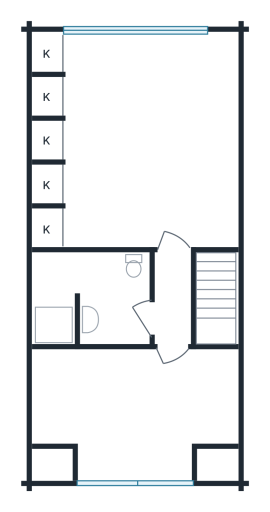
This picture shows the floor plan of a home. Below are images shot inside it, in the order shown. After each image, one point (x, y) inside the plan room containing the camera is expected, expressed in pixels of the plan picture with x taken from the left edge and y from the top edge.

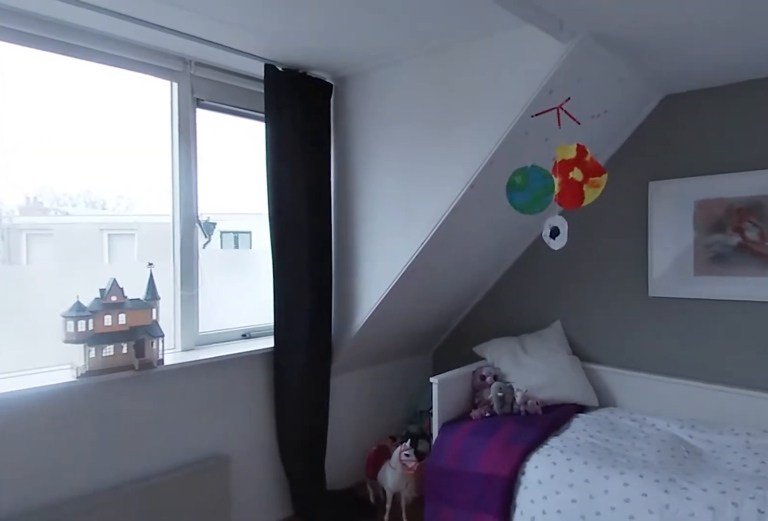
(135, 408)
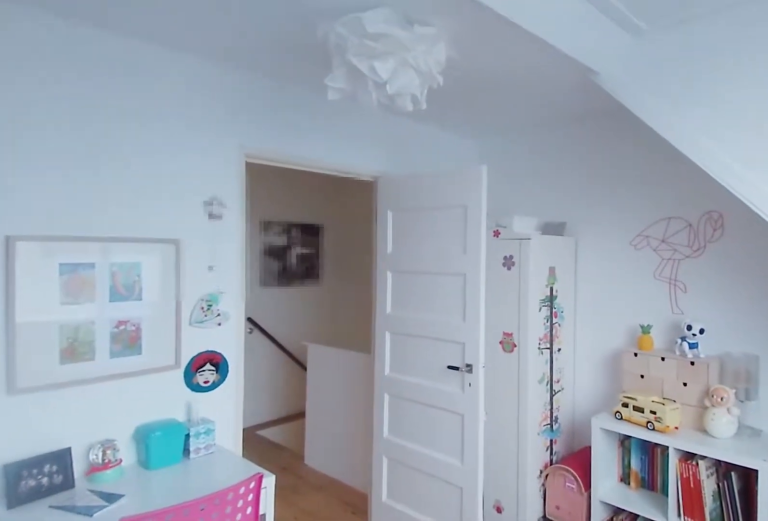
(135, 408)
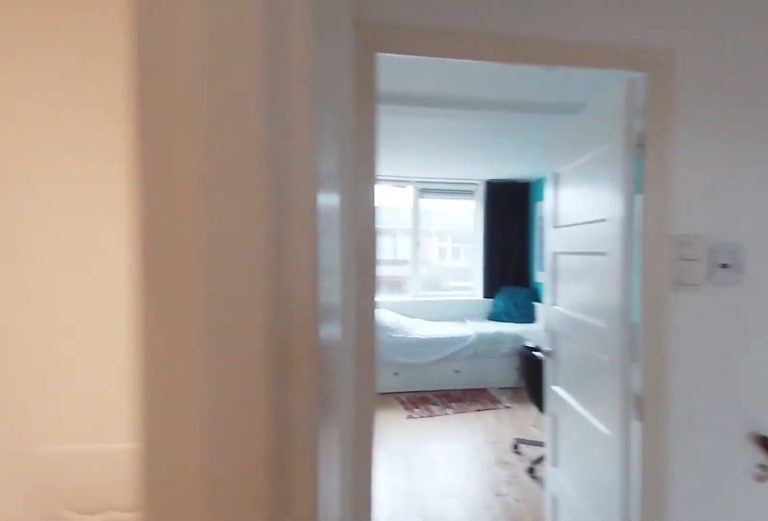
(178, 300)
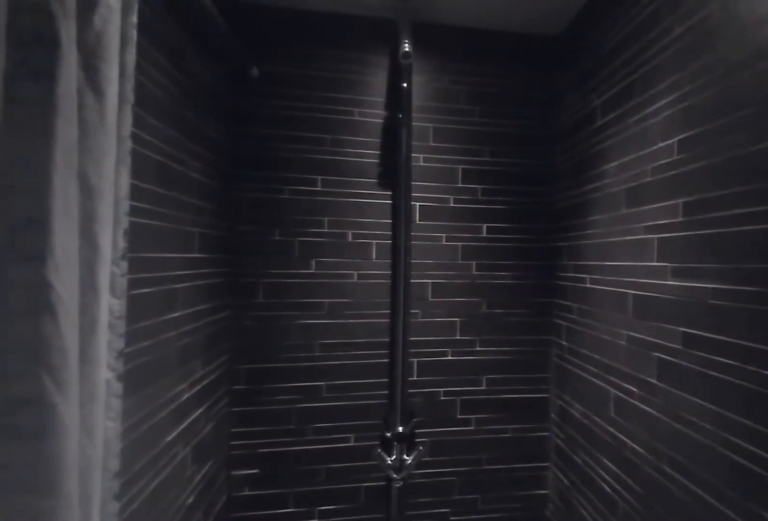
(71, 307)
